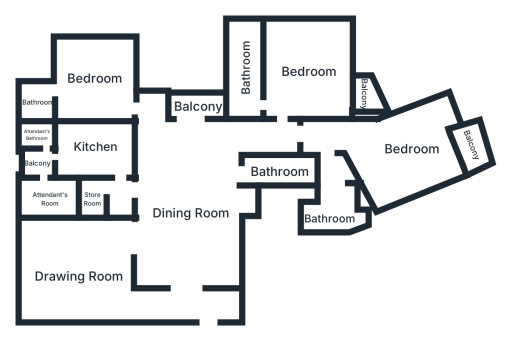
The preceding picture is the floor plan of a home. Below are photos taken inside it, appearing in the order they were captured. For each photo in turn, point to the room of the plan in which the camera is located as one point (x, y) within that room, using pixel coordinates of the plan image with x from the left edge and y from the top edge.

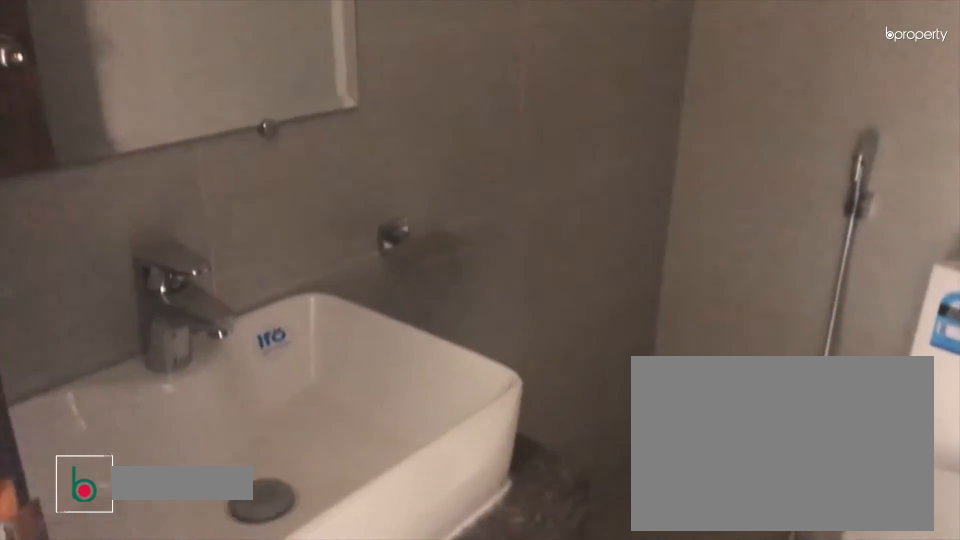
(279, 172)
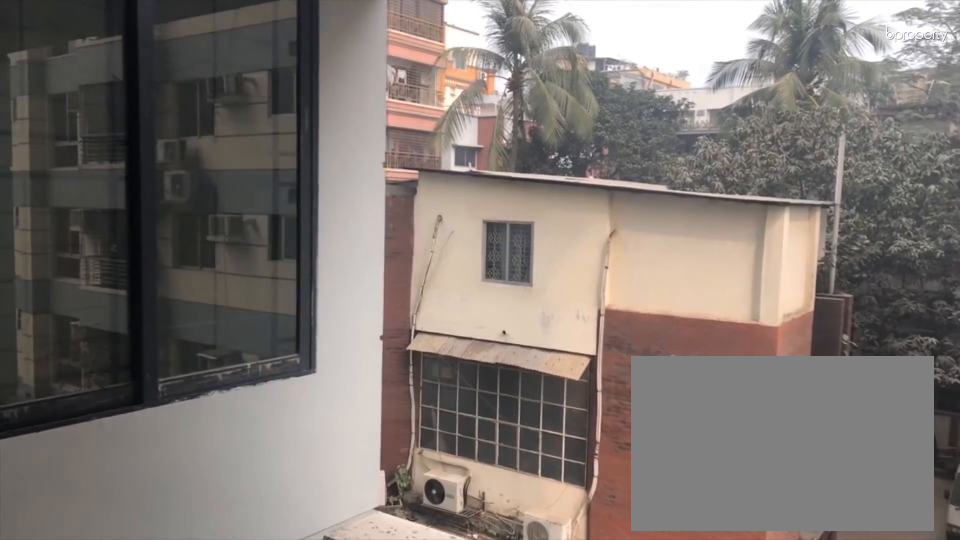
(199, 107)
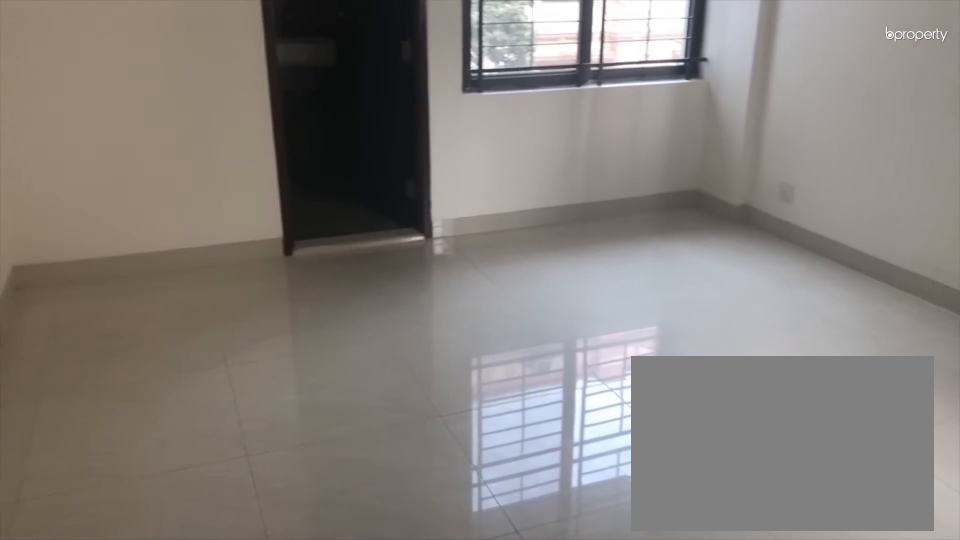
(93, 80)
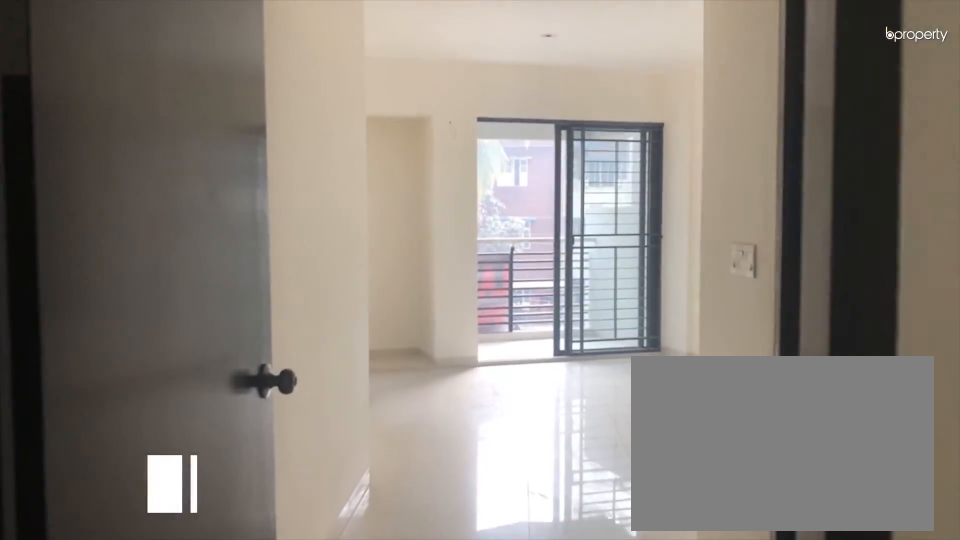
(411, 149)
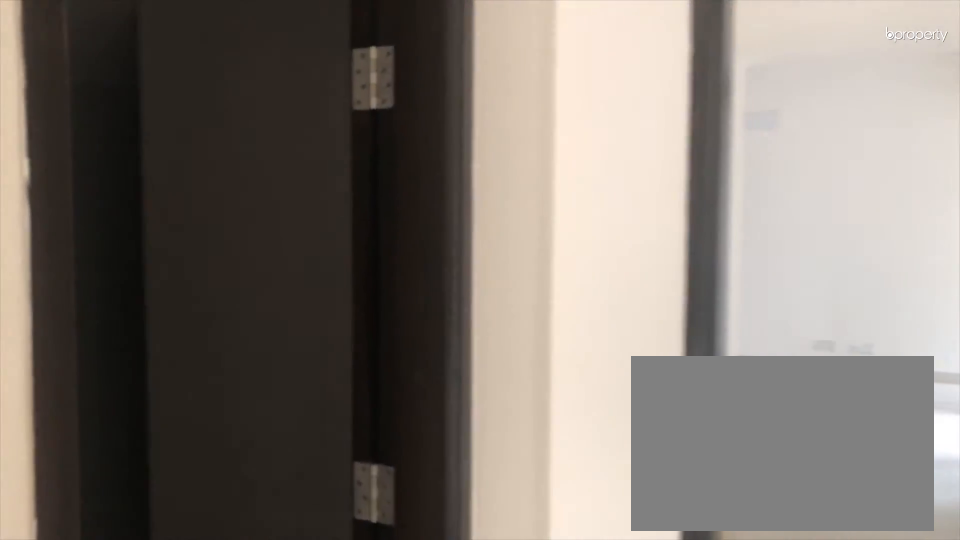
(336, 210)
